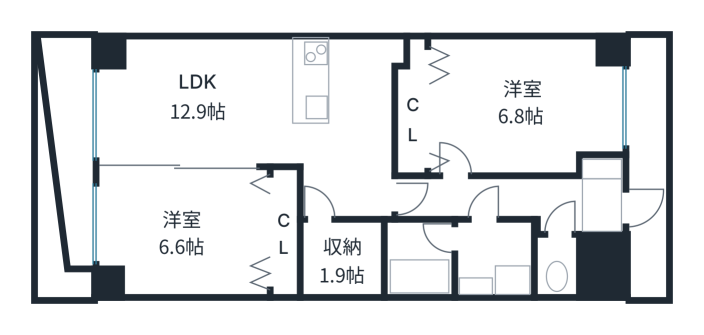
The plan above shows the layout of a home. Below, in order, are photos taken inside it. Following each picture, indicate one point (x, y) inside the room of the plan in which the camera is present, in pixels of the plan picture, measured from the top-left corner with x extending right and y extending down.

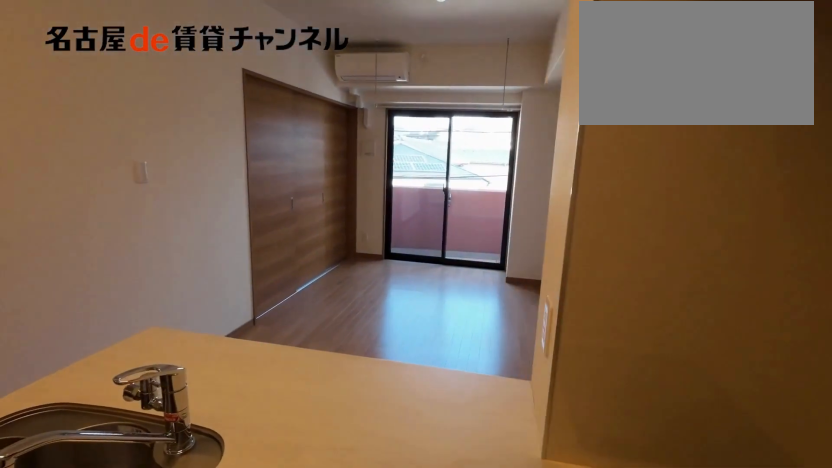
(350, 80)
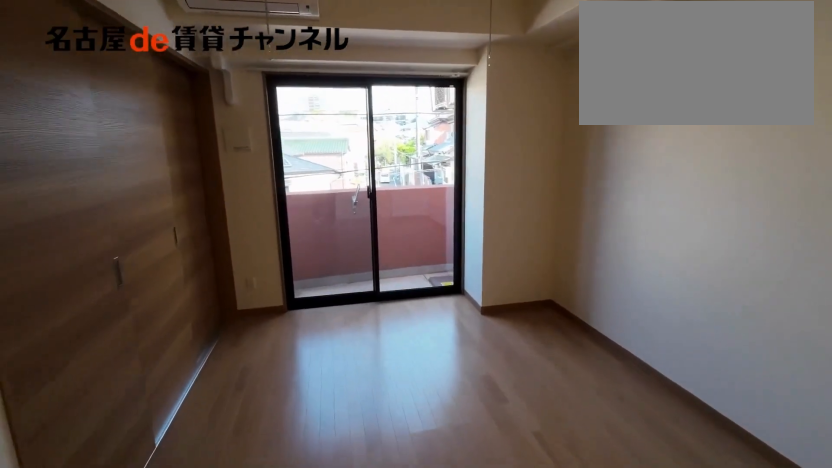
(259, 111)
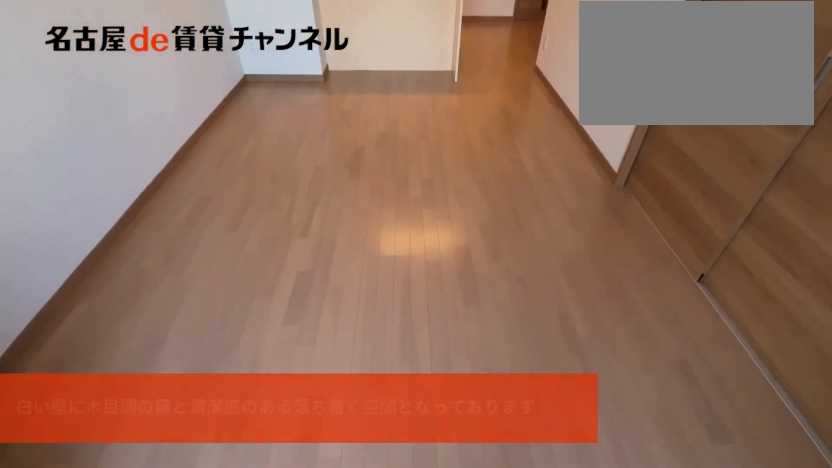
(259, 111)
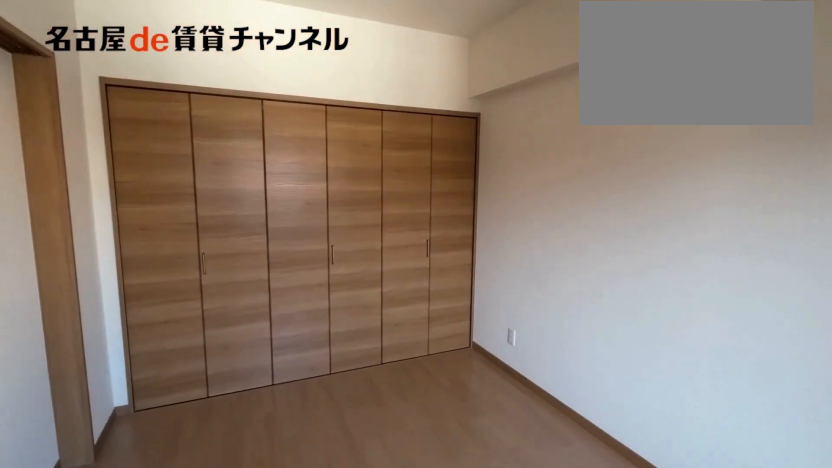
(185, 231)
